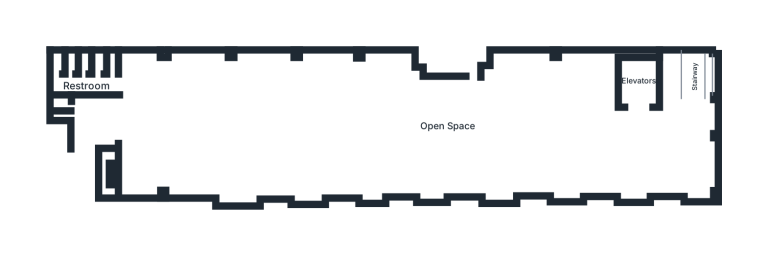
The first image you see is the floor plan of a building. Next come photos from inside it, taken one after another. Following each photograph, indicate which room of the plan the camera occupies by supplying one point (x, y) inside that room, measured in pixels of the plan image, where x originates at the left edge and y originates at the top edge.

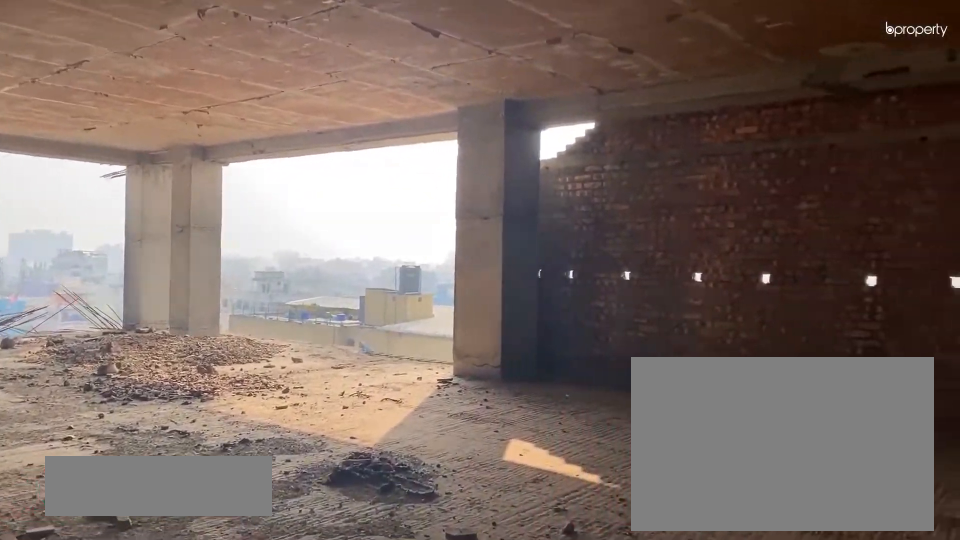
(561, 165)
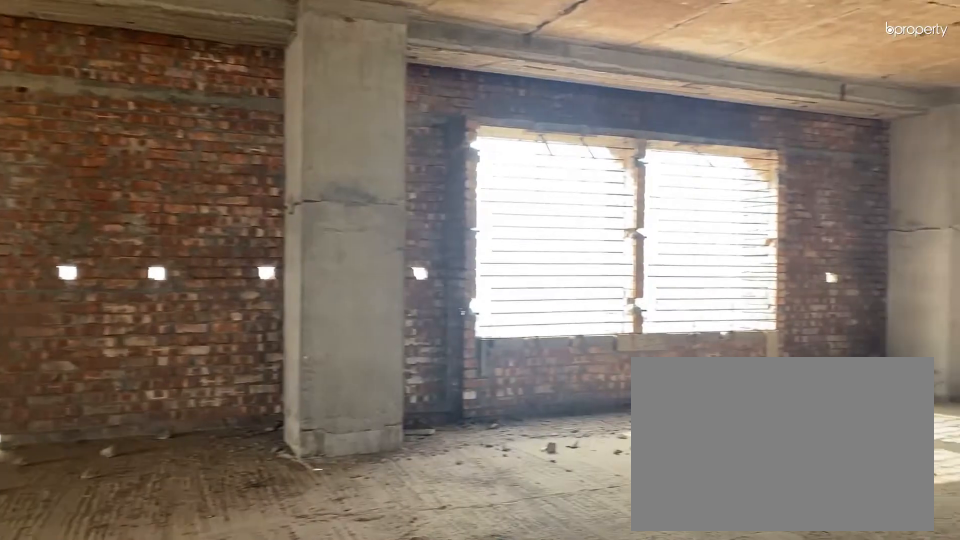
(561, 165)
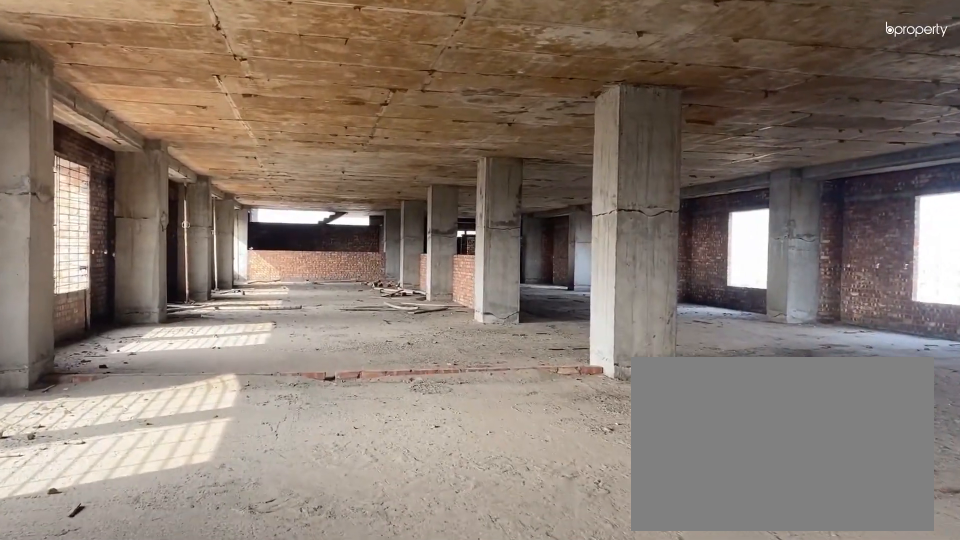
(437, 171)
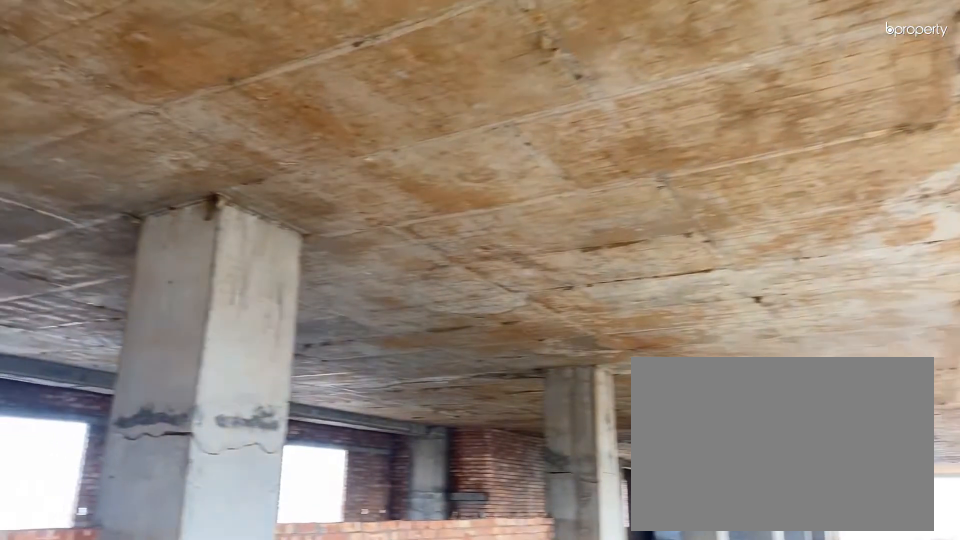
(159, 128)
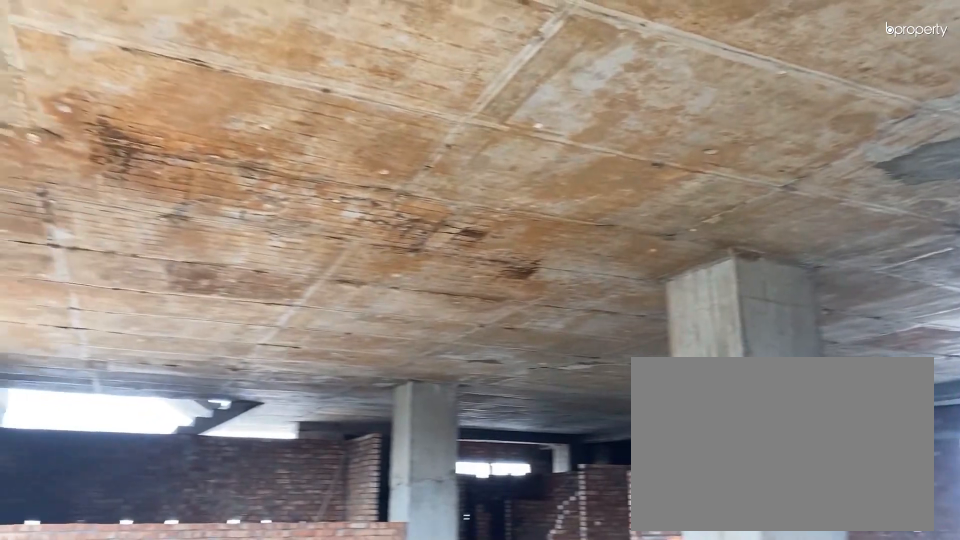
(159, 128)
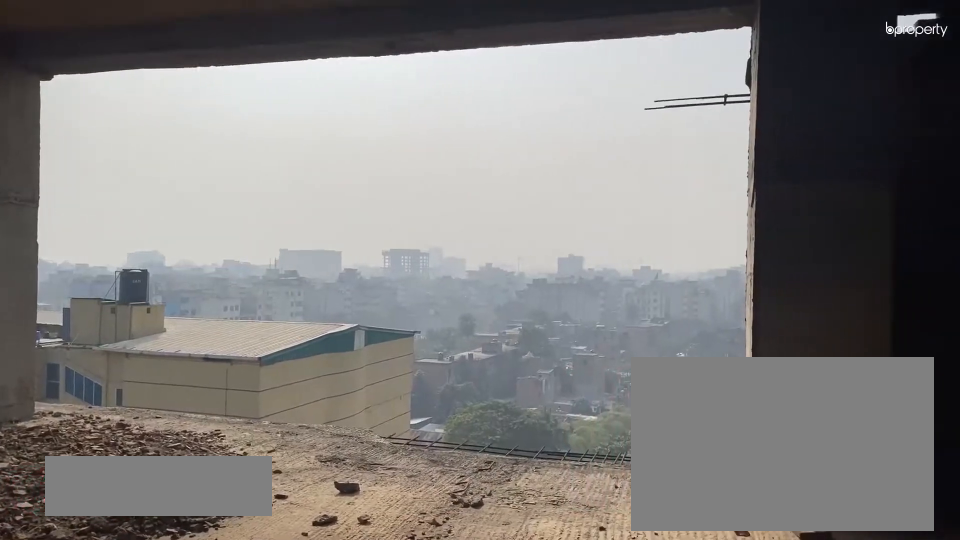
(691, 159)
